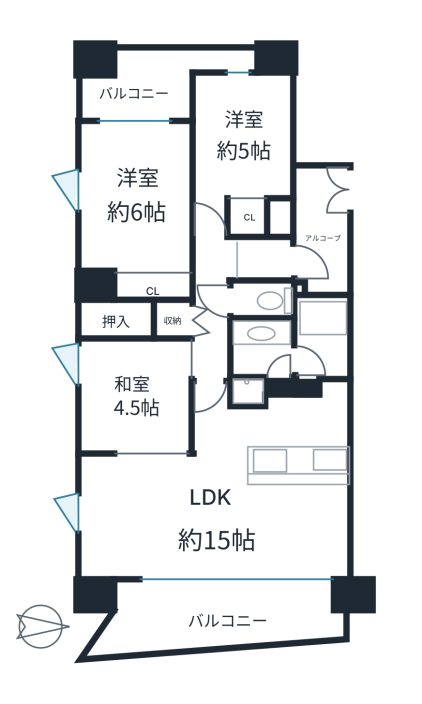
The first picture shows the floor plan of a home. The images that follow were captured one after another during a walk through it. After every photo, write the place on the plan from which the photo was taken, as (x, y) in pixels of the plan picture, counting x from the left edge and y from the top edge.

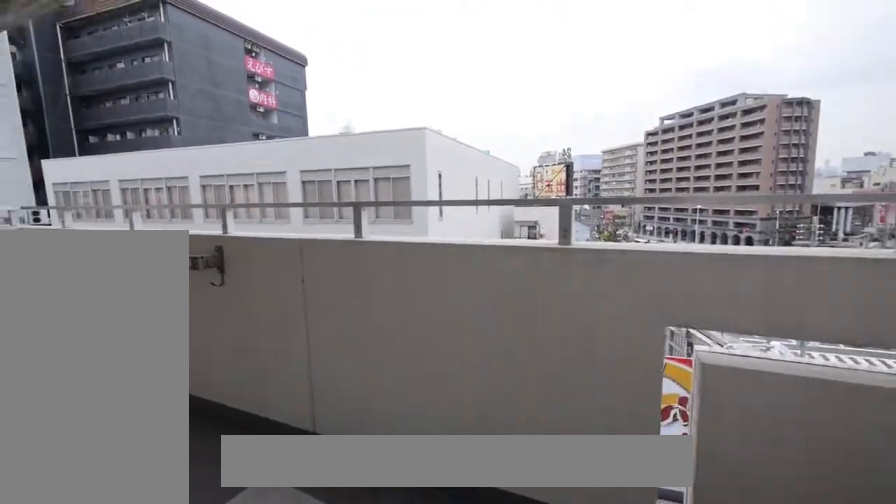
(137, 617)
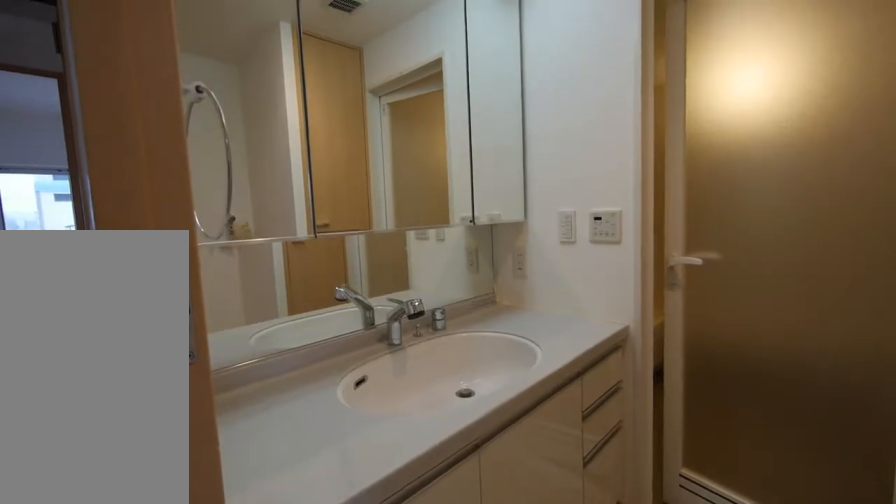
(275, 352)
